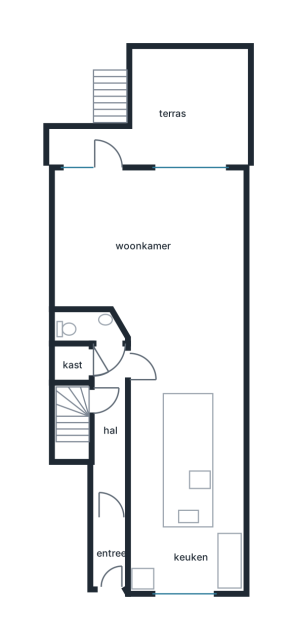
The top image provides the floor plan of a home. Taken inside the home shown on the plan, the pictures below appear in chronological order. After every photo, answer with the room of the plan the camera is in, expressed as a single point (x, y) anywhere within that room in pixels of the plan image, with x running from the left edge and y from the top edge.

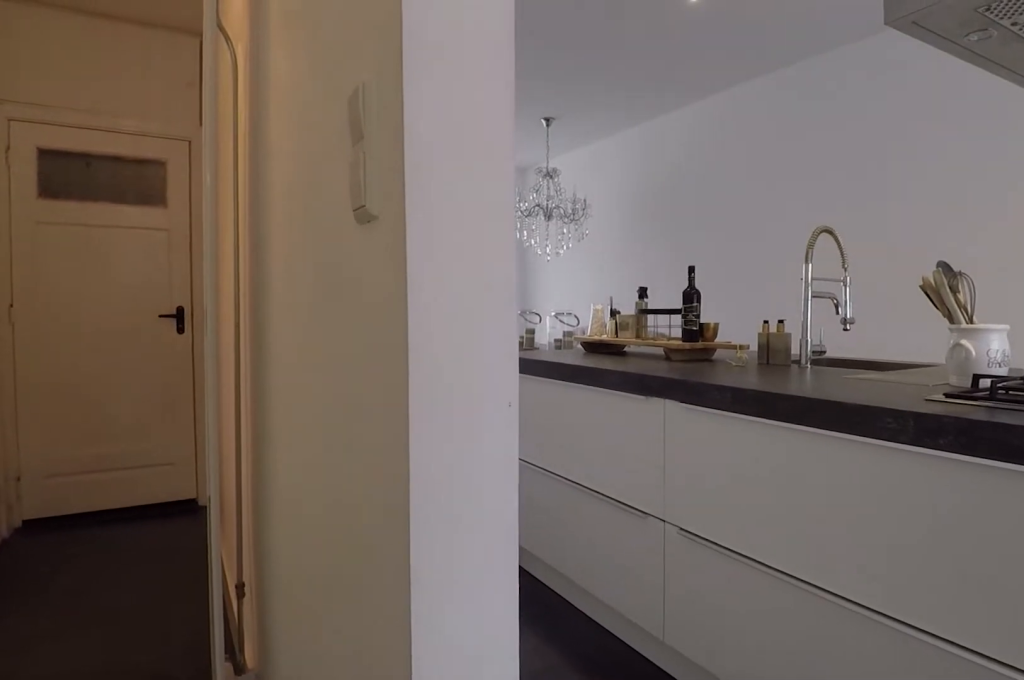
(110, 463)
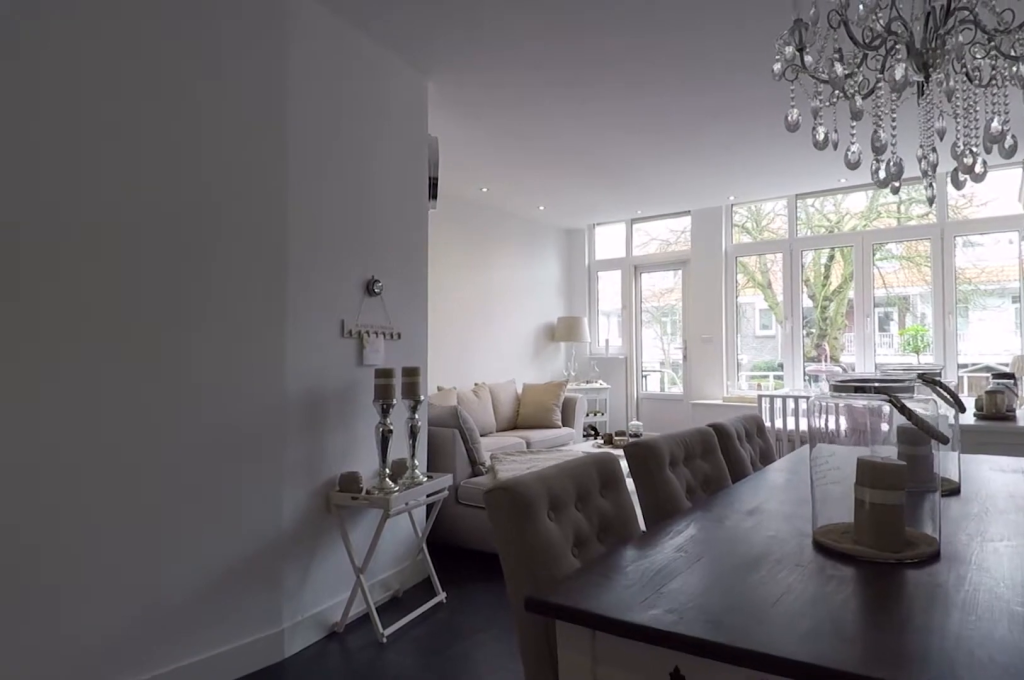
(186, 463)
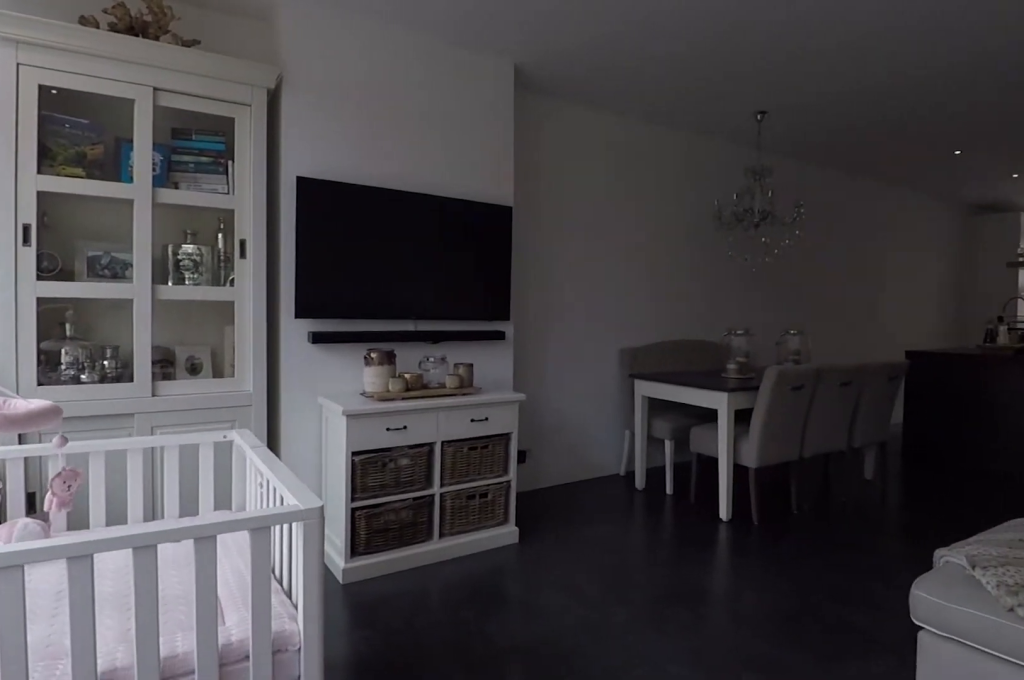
(102, 242)
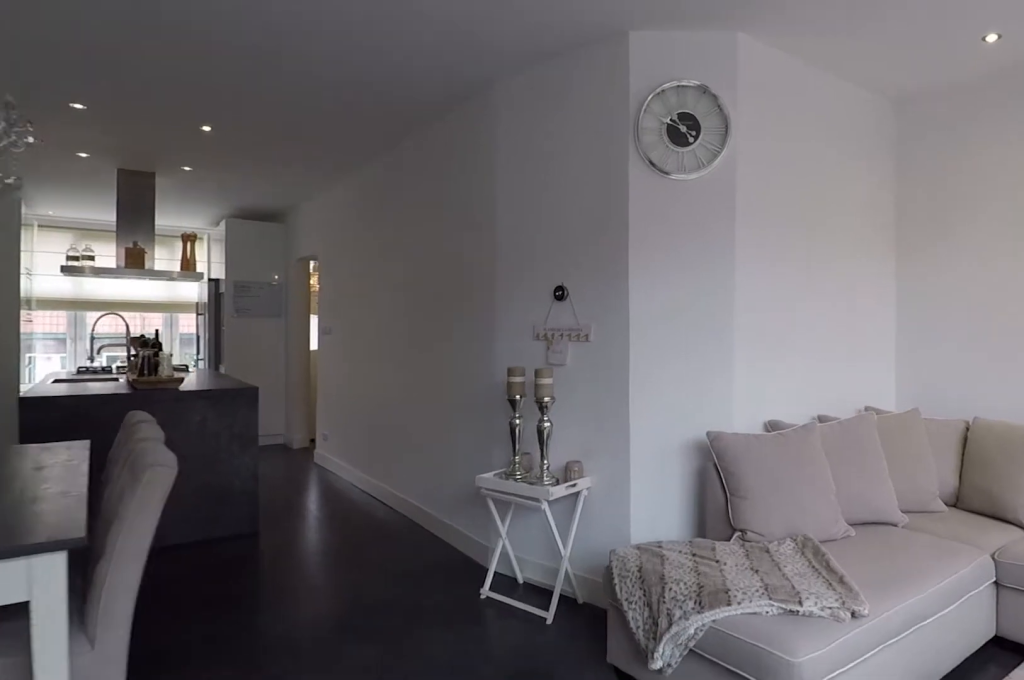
(102, 242)
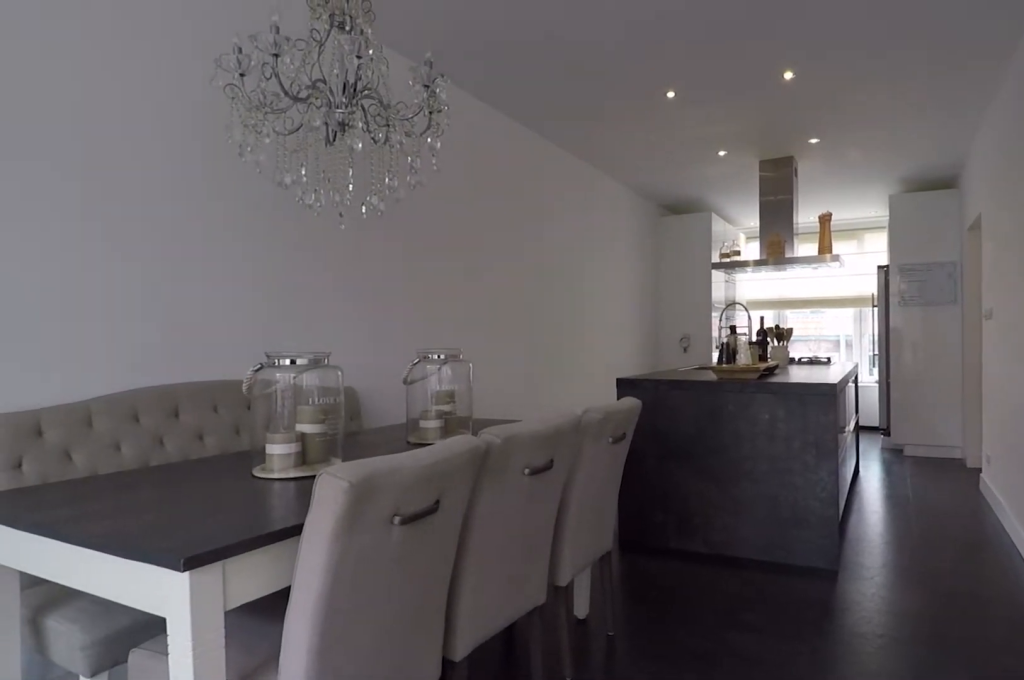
(186, 463)
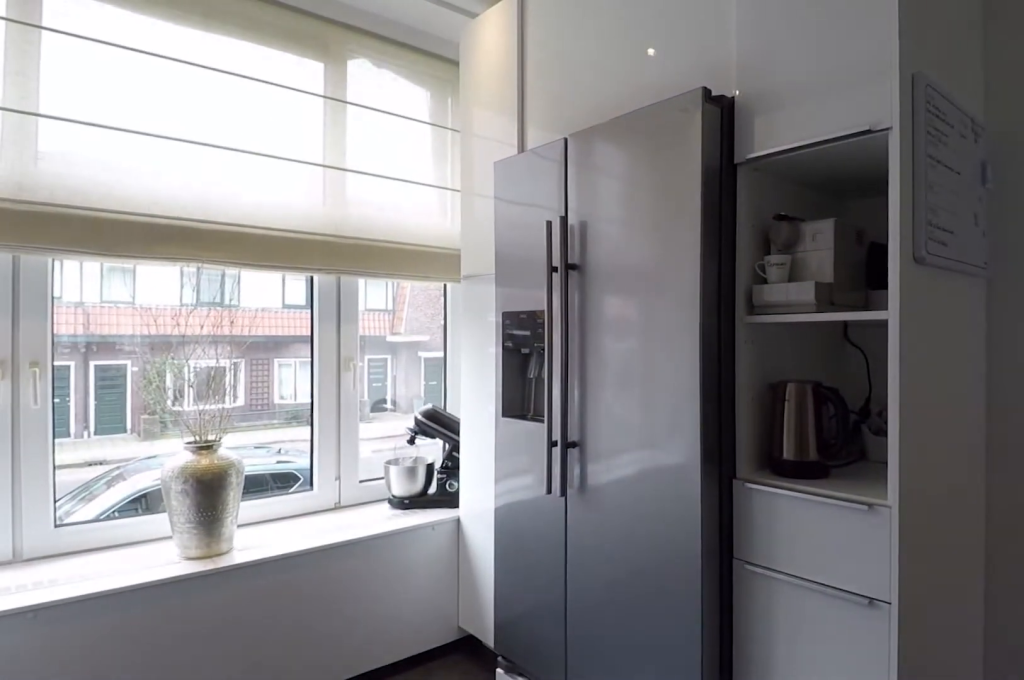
(186, 463)
